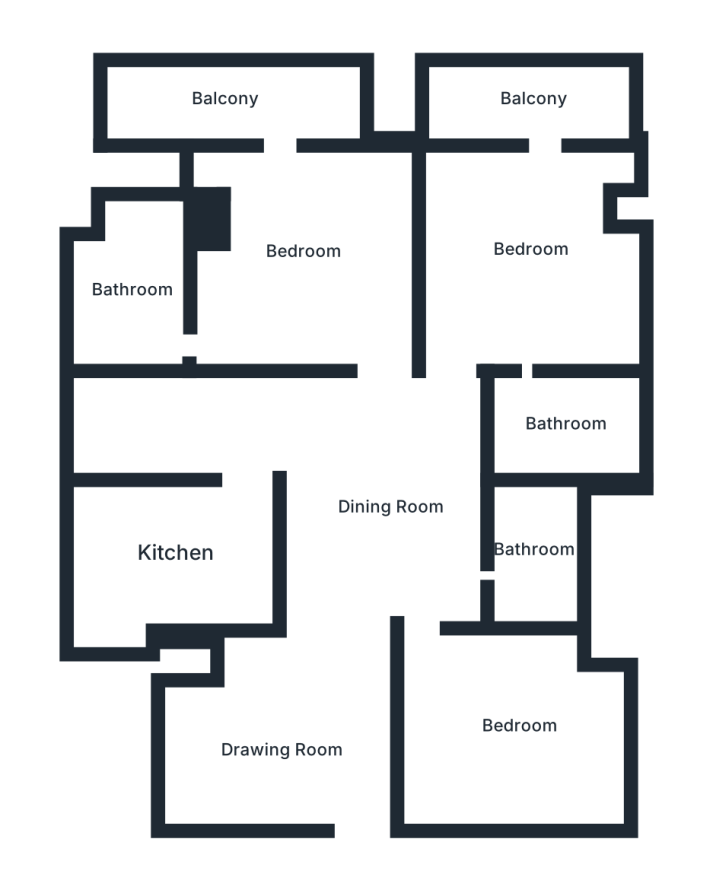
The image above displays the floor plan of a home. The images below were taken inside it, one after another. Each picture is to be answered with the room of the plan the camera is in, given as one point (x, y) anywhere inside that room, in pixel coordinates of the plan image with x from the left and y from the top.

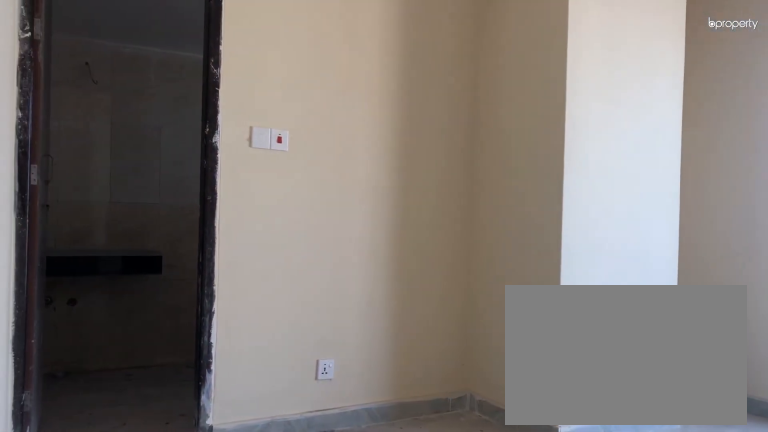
(305, 251)
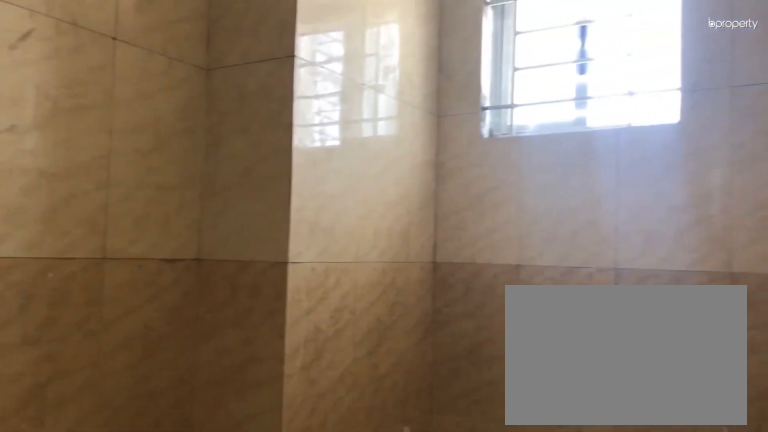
(132, 293)
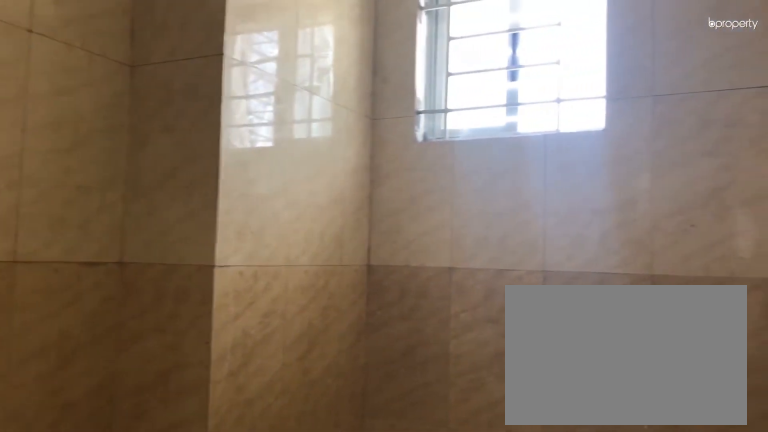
(132, 293)
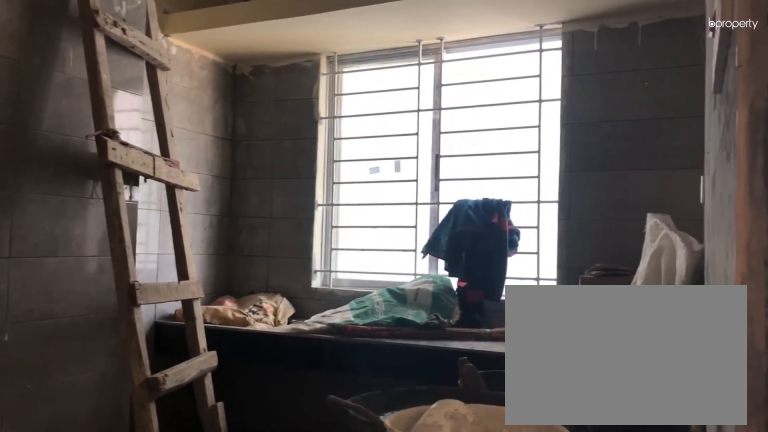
(174, 554)
